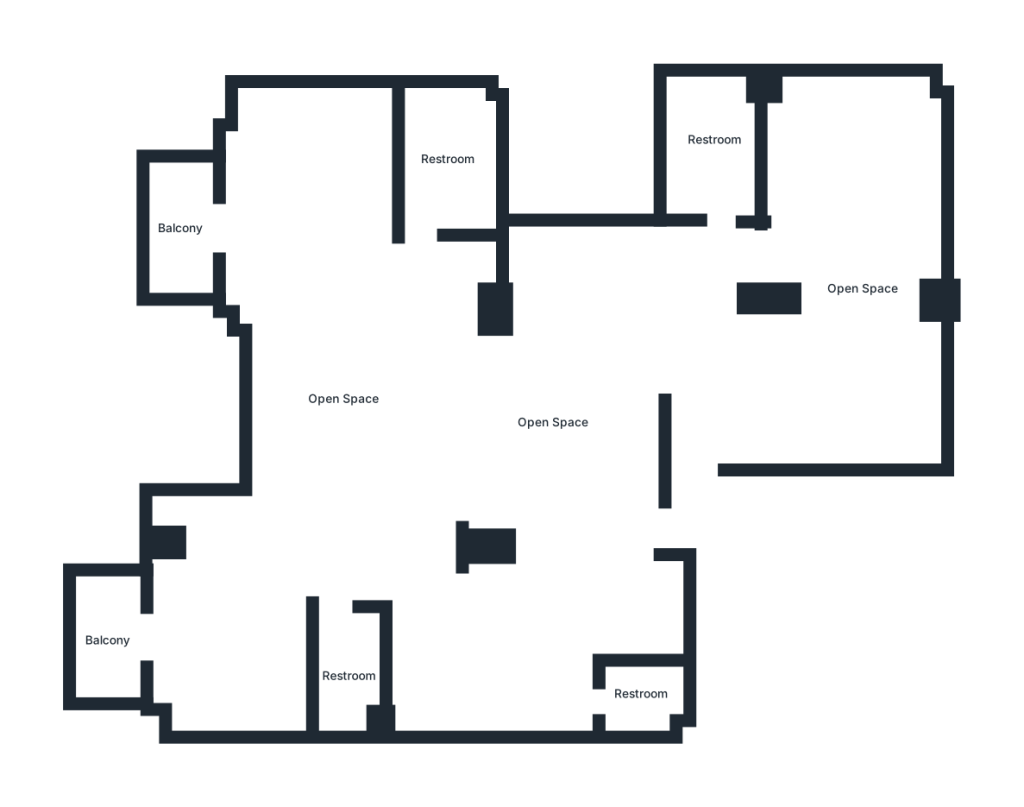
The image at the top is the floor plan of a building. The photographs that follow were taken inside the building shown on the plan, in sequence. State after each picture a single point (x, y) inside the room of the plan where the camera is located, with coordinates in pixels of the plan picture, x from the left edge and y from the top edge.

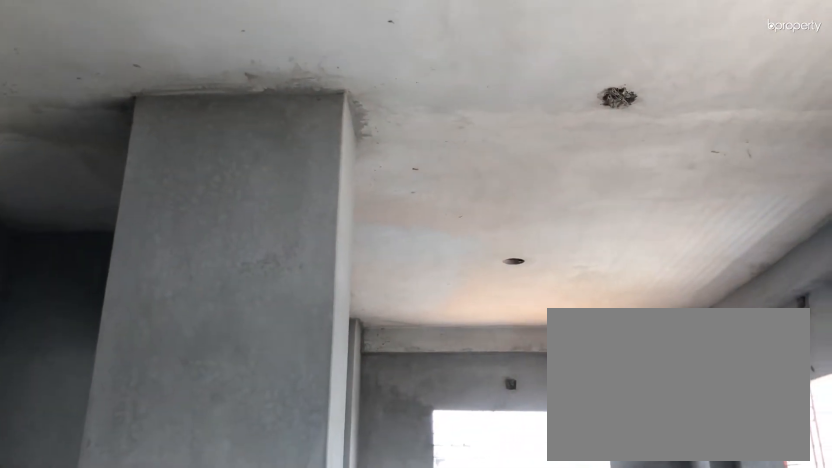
(842, 227)
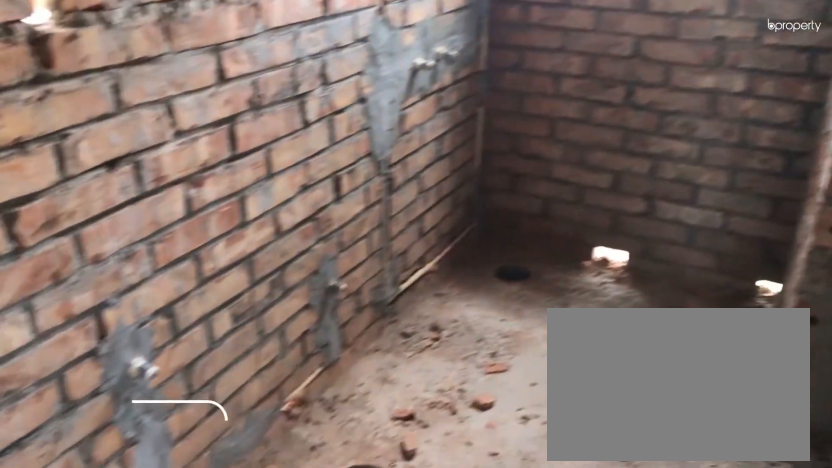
(711, 150)
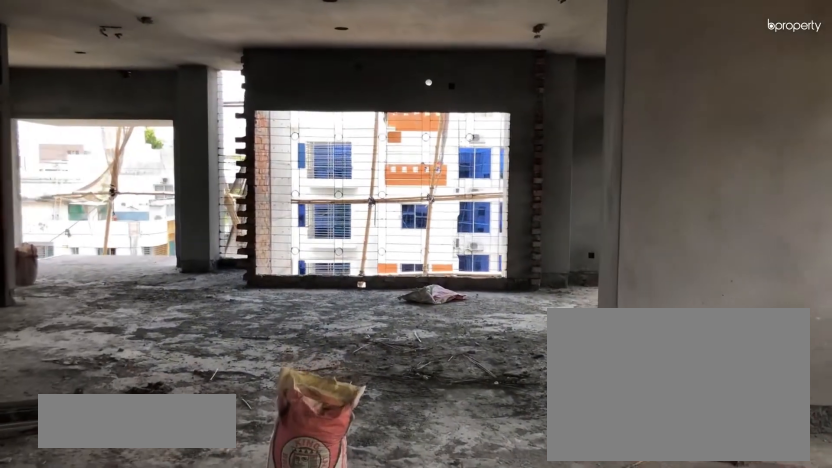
(523, 421)
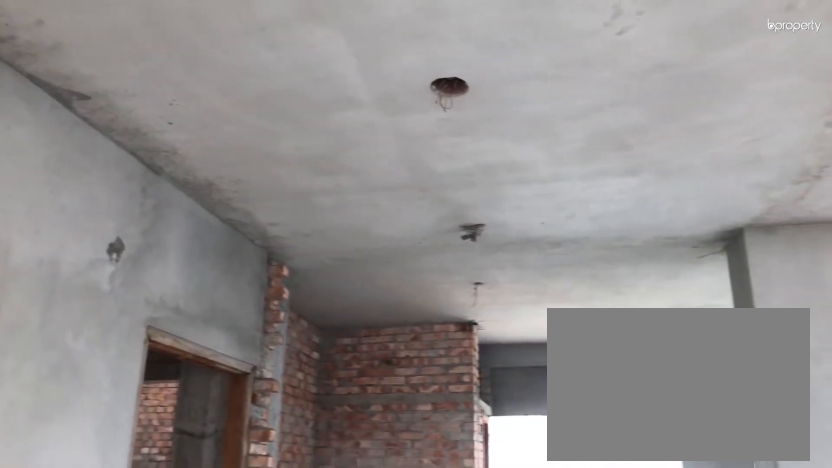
(483, 430)
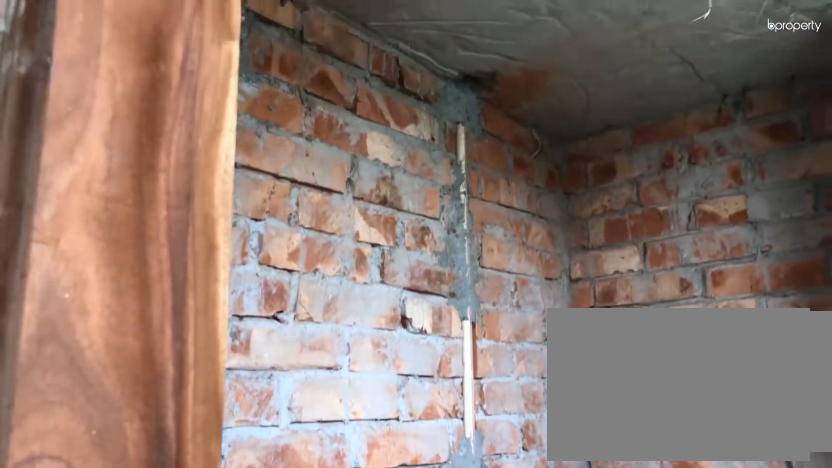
(640, 697)
